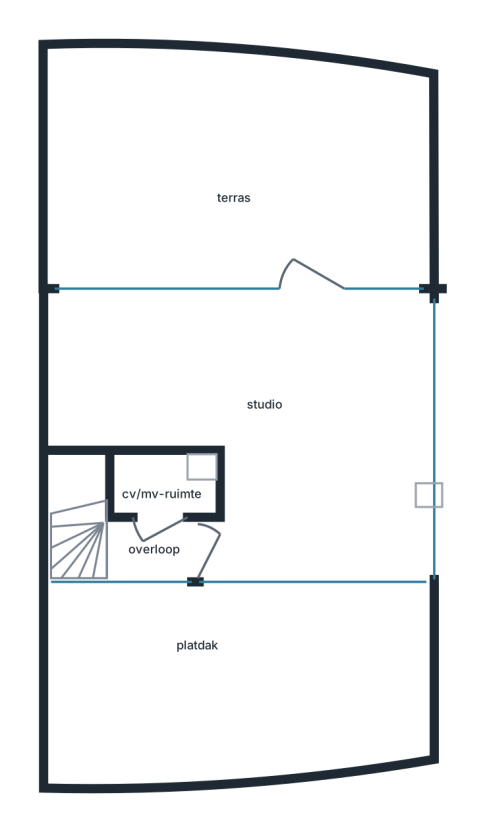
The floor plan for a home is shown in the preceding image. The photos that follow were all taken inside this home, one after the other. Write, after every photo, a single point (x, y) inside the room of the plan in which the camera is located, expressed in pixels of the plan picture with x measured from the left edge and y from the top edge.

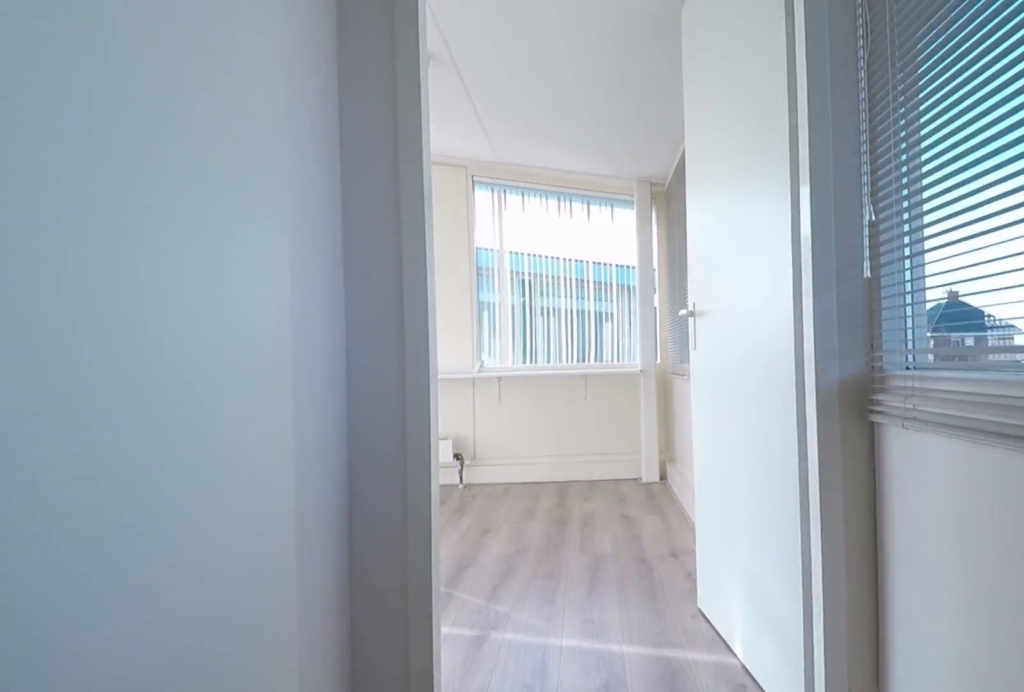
(161, 540)
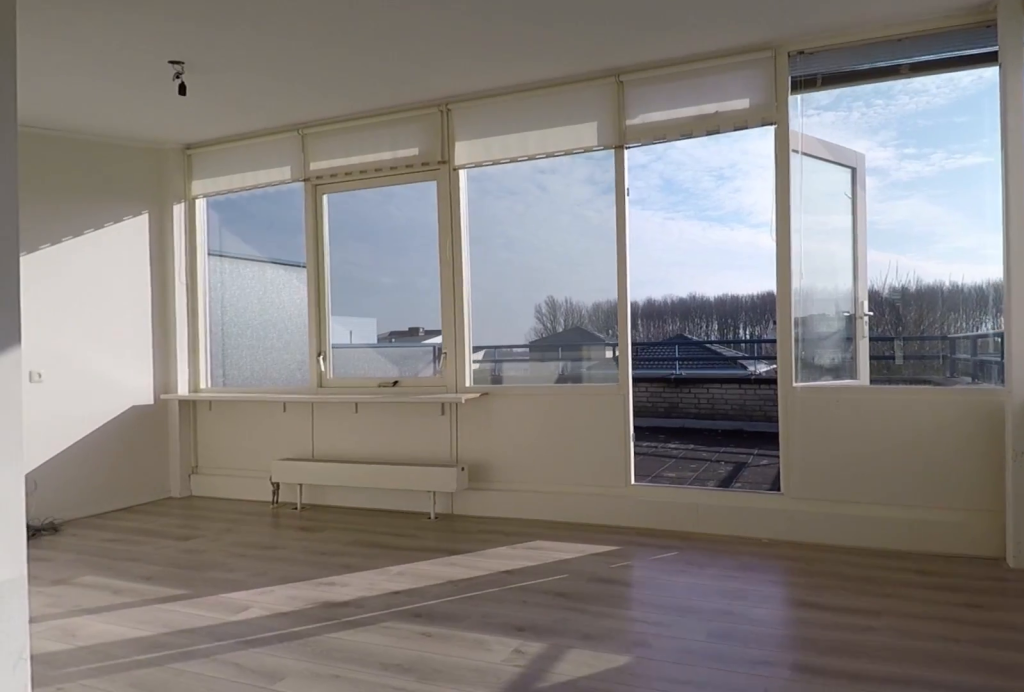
(265, 419)
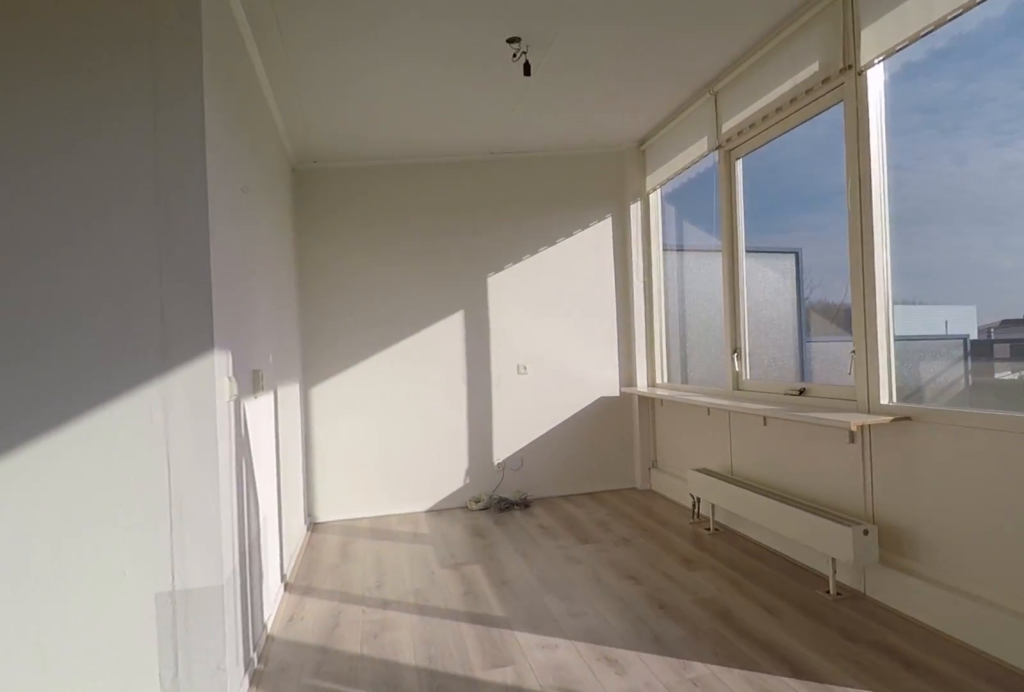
(265, 419)
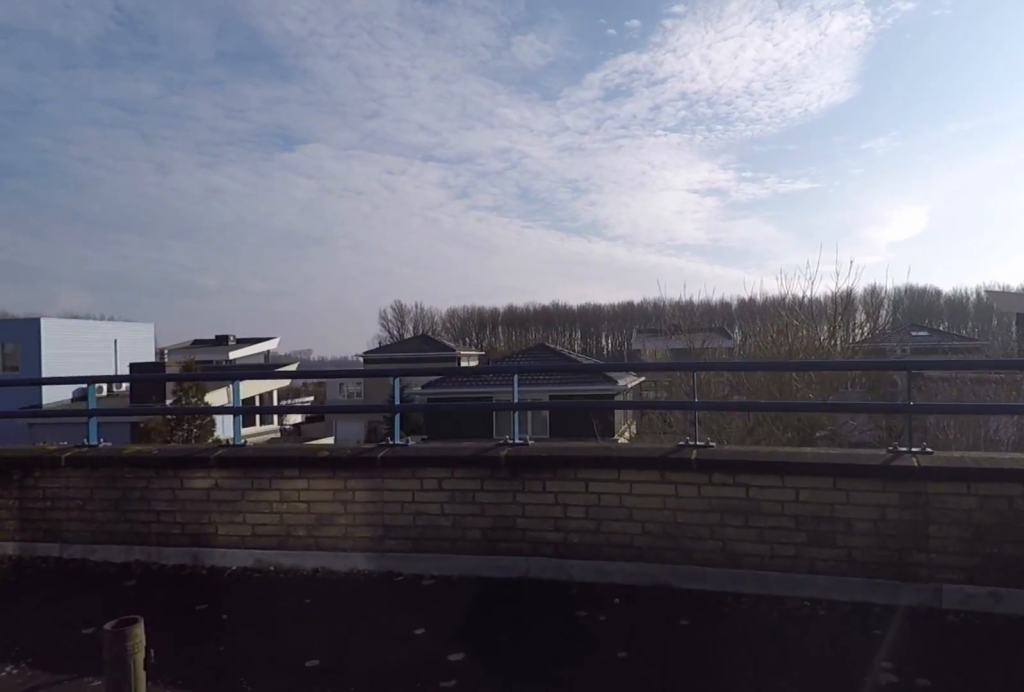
(234, 170)
